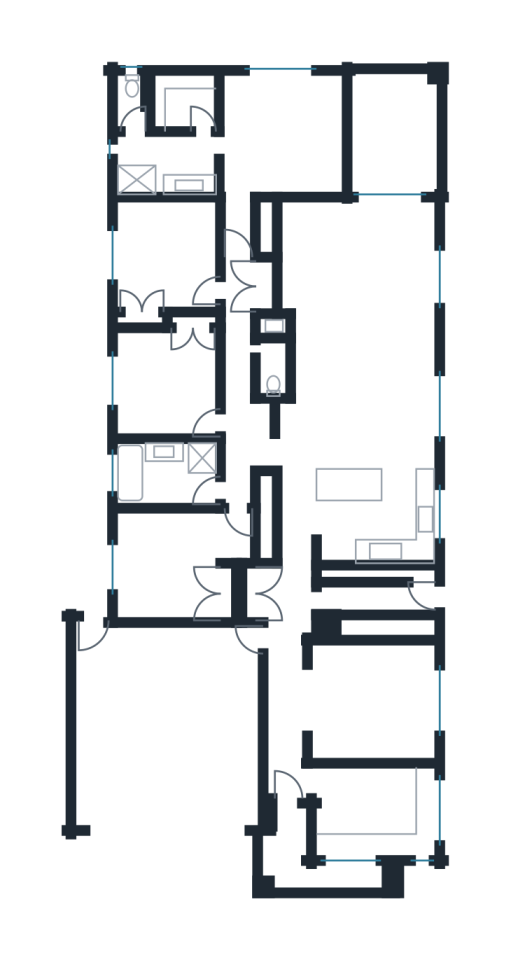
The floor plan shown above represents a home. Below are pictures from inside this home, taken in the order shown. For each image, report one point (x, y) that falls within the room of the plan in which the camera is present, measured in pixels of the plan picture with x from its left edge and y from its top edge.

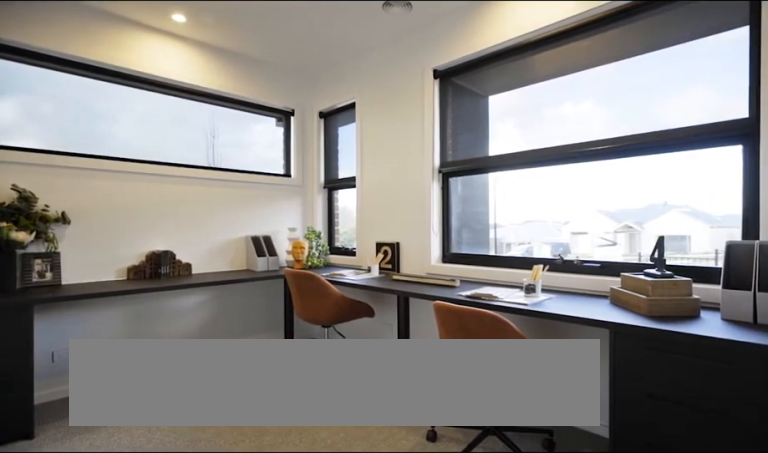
(376, 810)
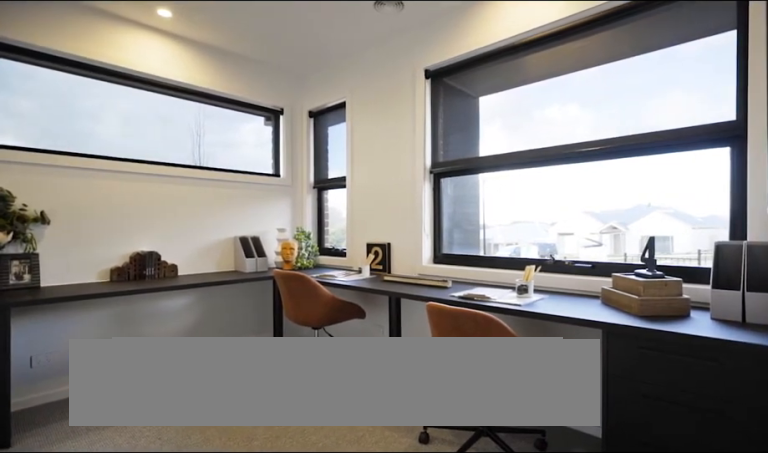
(376, 810)
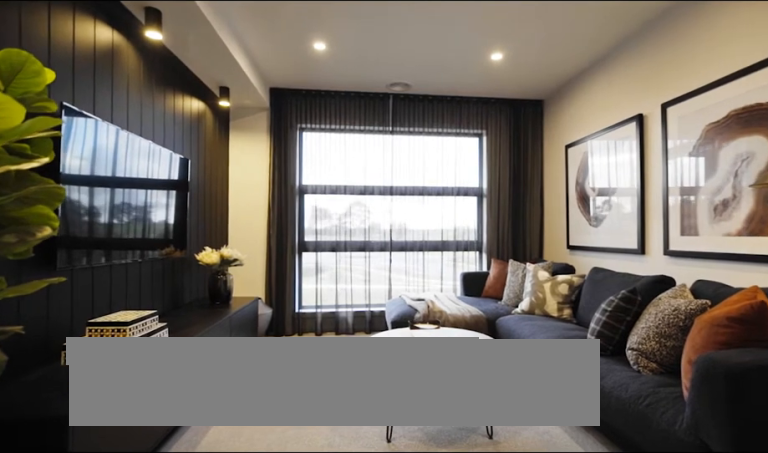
(373, 700)
